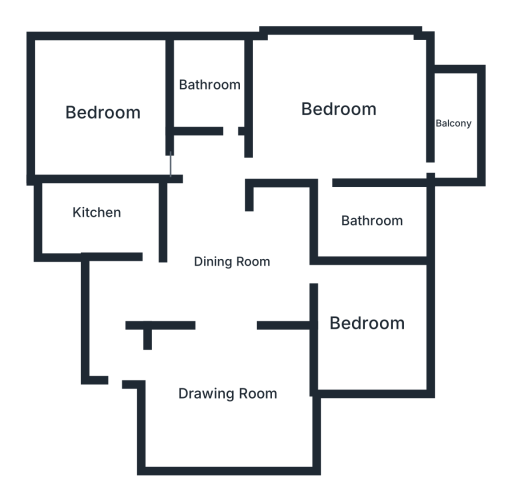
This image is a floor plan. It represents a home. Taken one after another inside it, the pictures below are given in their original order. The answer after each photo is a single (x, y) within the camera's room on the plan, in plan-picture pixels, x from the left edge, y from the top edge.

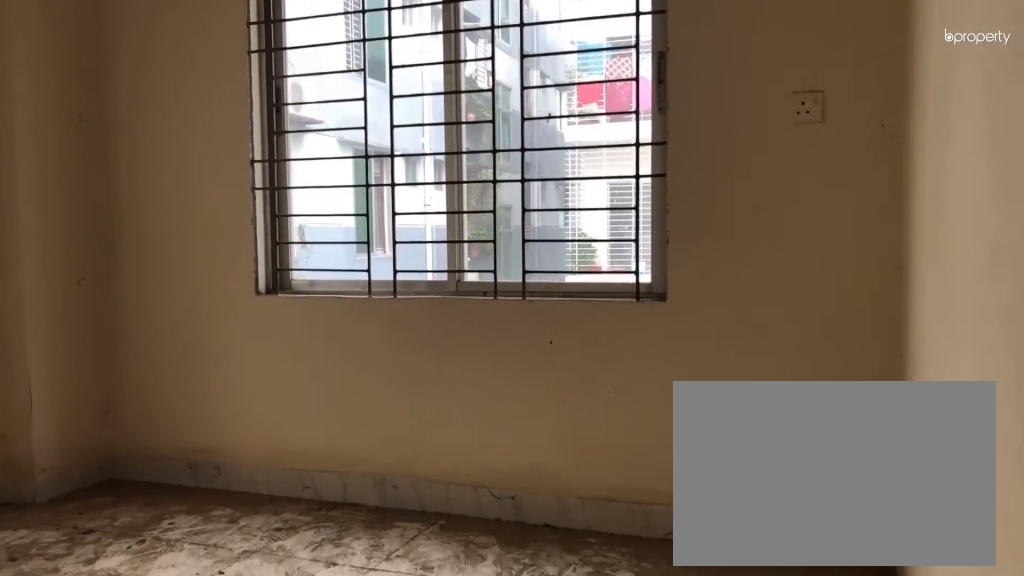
(100, 114)
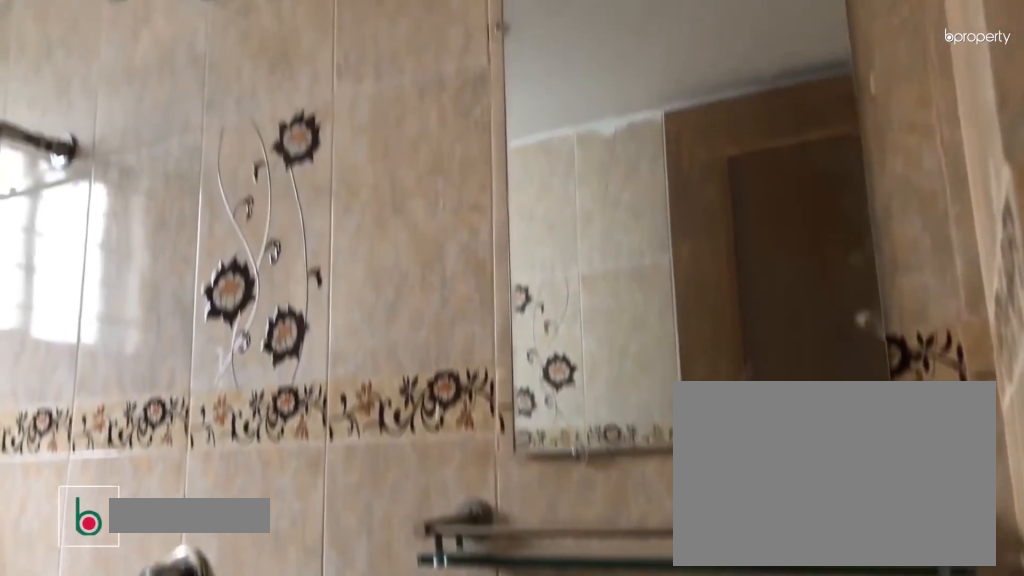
(212, 83)
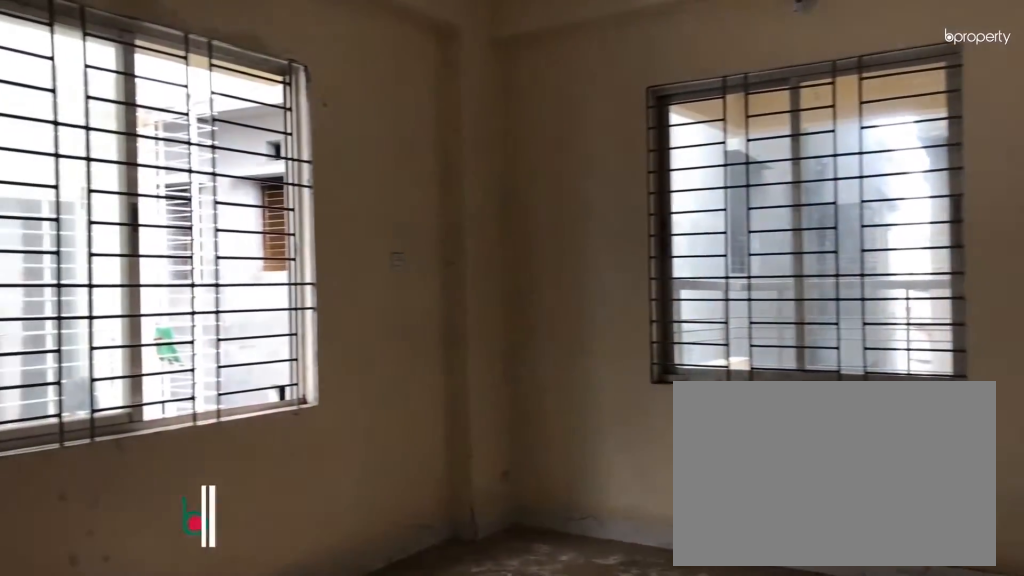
(340, 110)
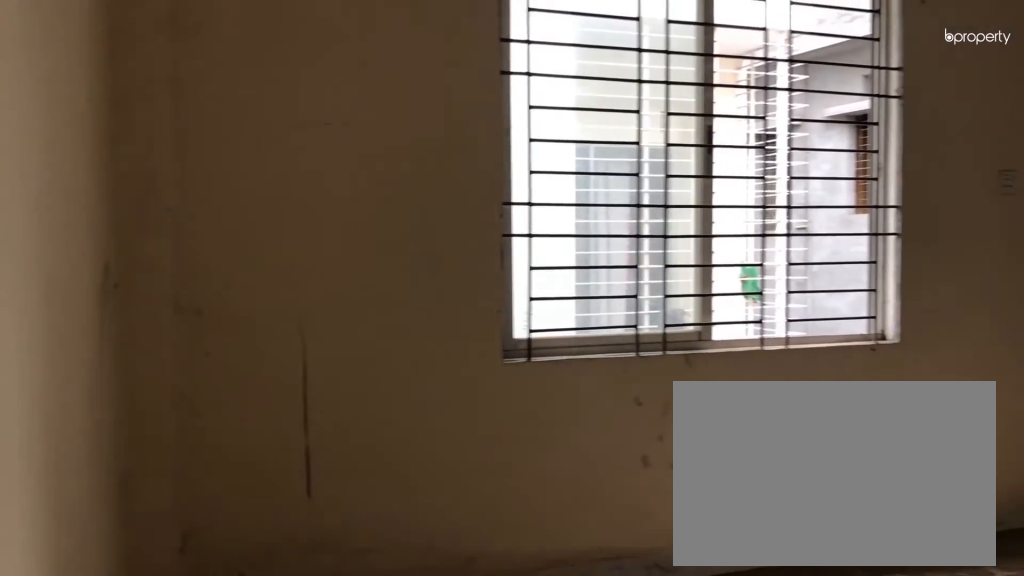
(340, 110)
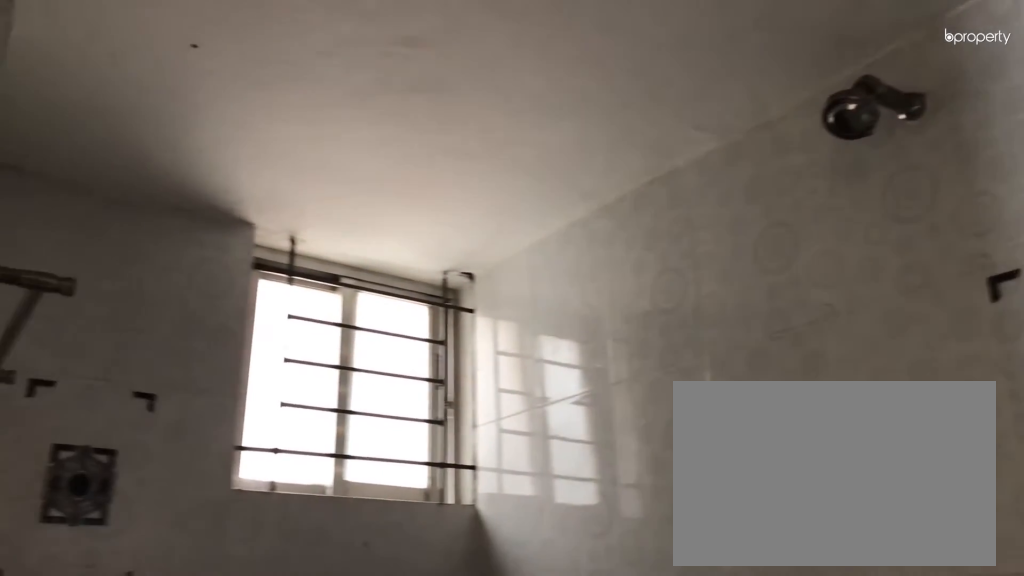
(368, 220)
